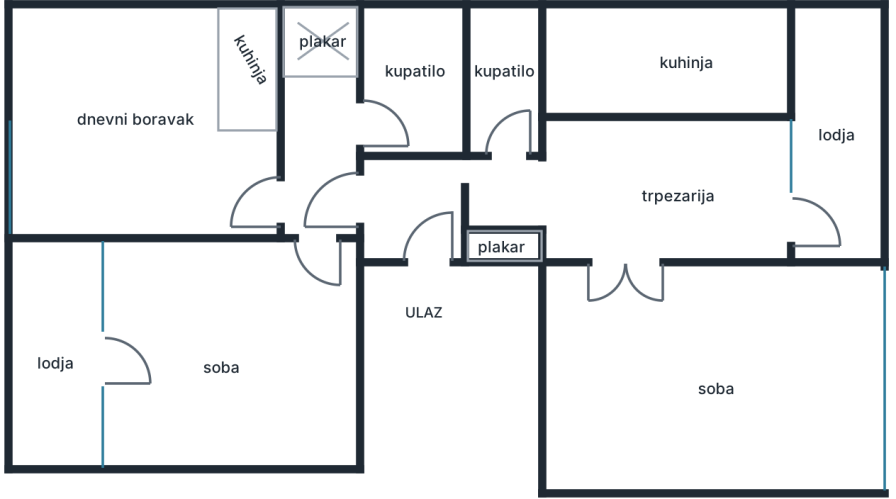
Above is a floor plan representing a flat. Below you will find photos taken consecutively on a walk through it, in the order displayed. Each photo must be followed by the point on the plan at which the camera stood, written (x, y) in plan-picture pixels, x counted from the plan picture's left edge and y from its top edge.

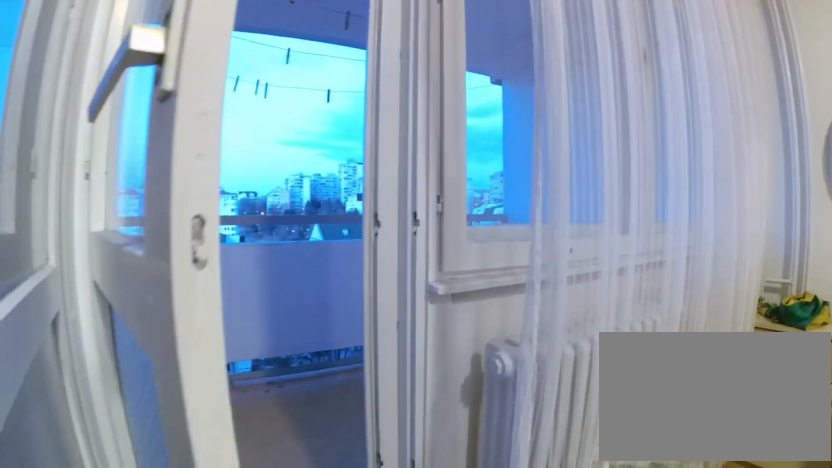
(201, 383)
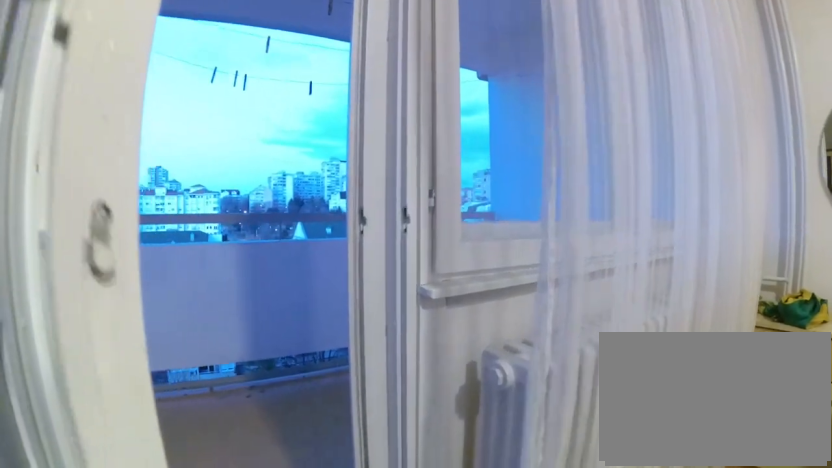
(191, 383)
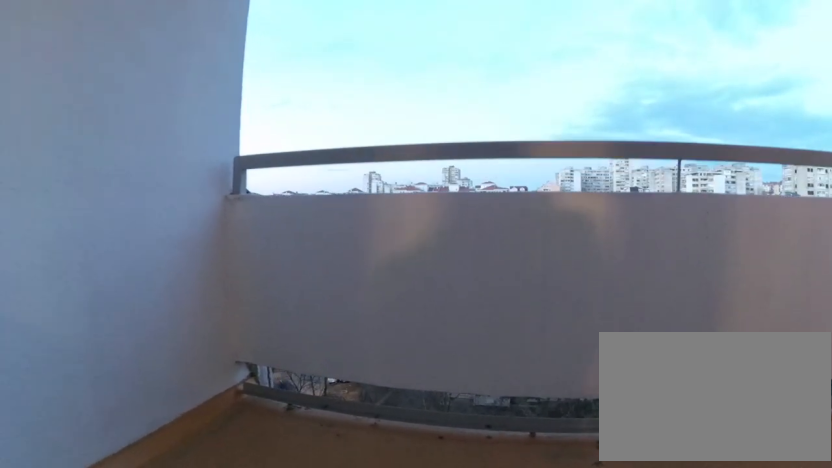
(98, 406)
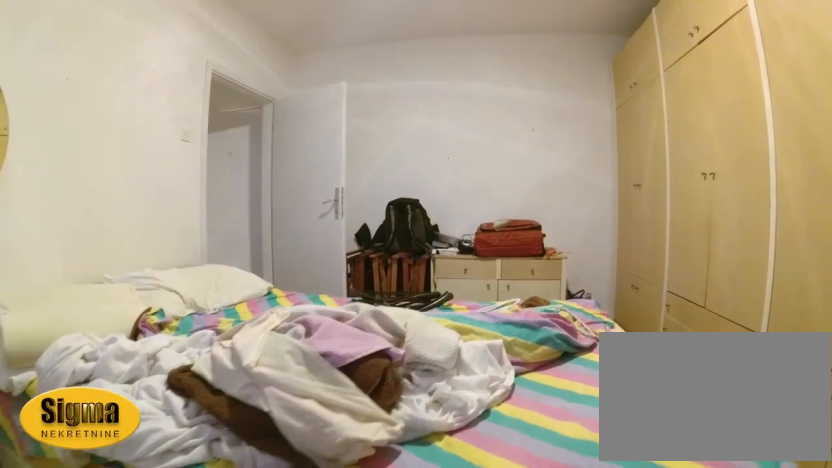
(114, 383)
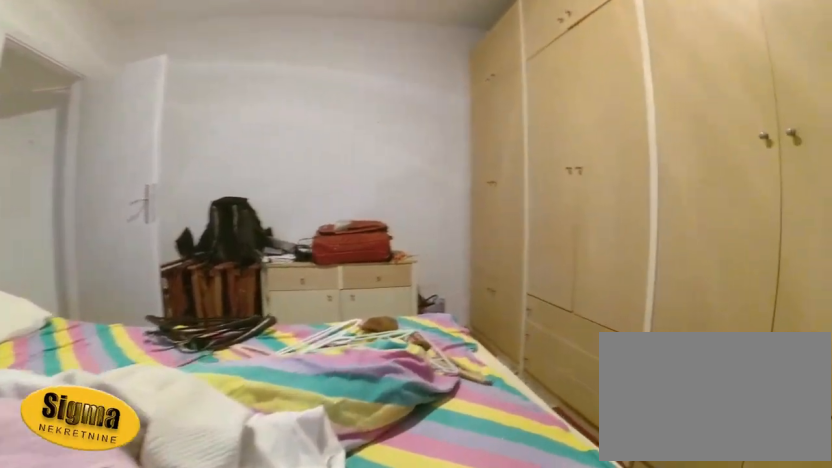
(122, 384)
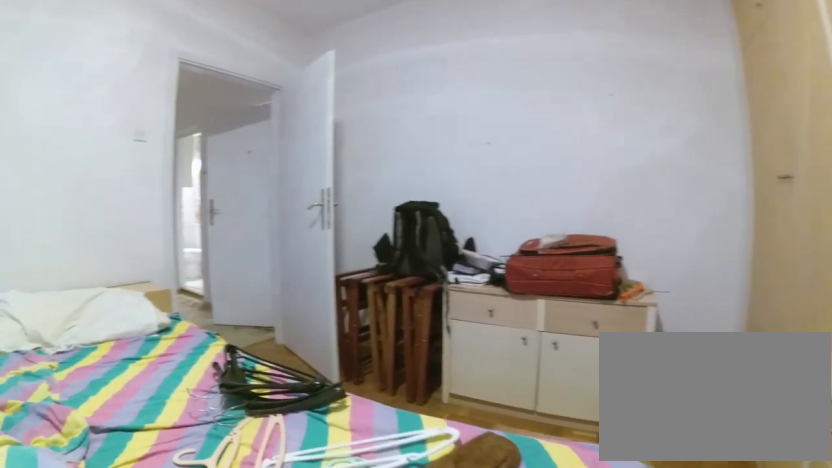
(202, 393)
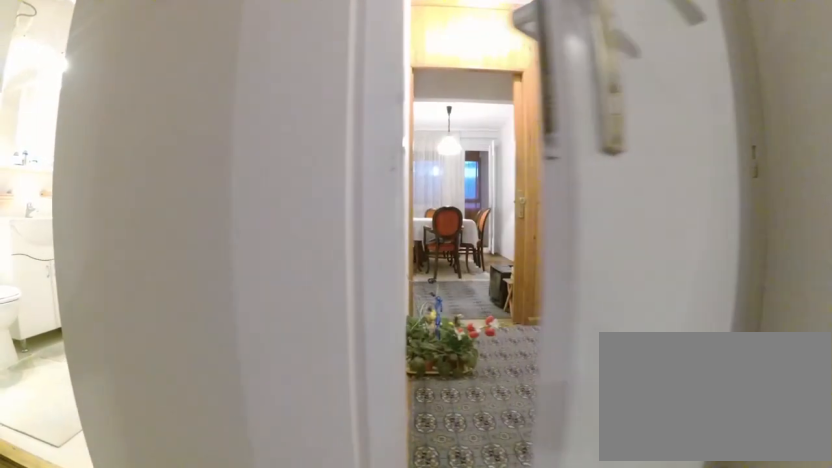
(308, 212)
